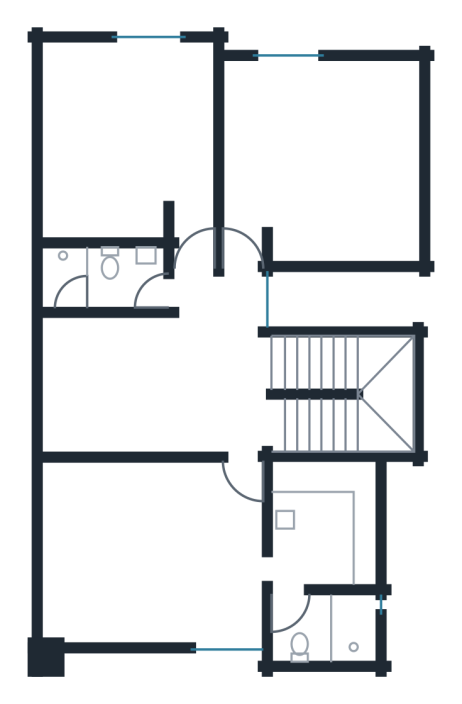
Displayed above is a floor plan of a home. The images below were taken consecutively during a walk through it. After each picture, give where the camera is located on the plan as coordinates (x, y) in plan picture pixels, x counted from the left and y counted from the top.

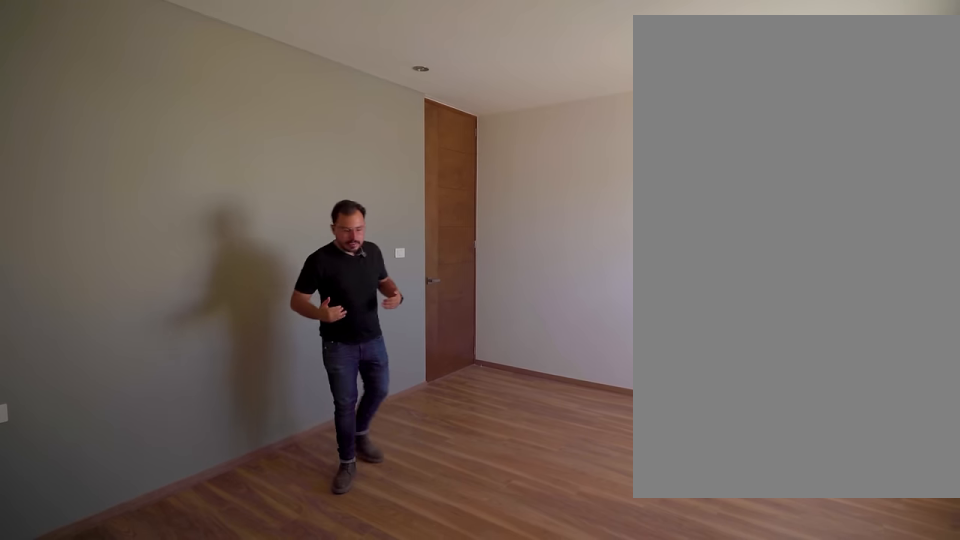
(69, 618)
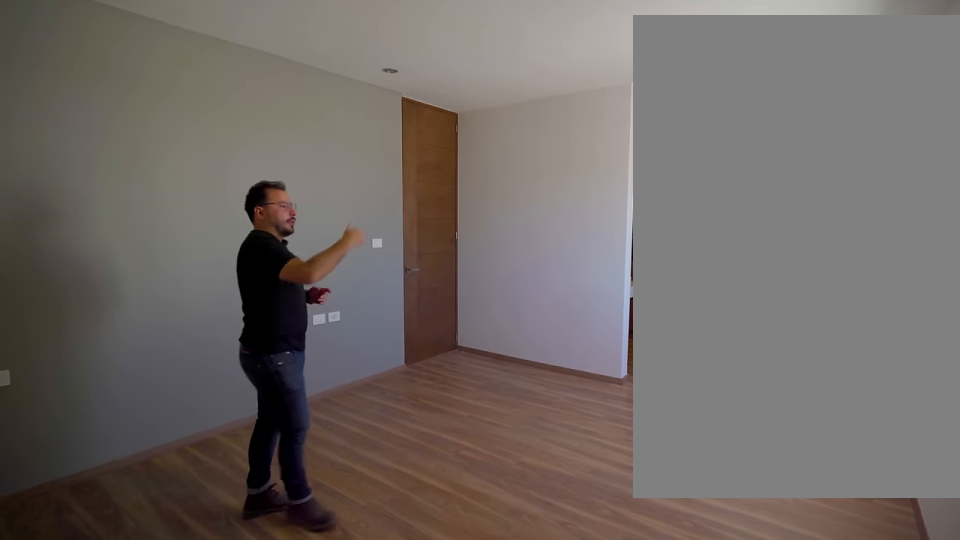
(66, 616)
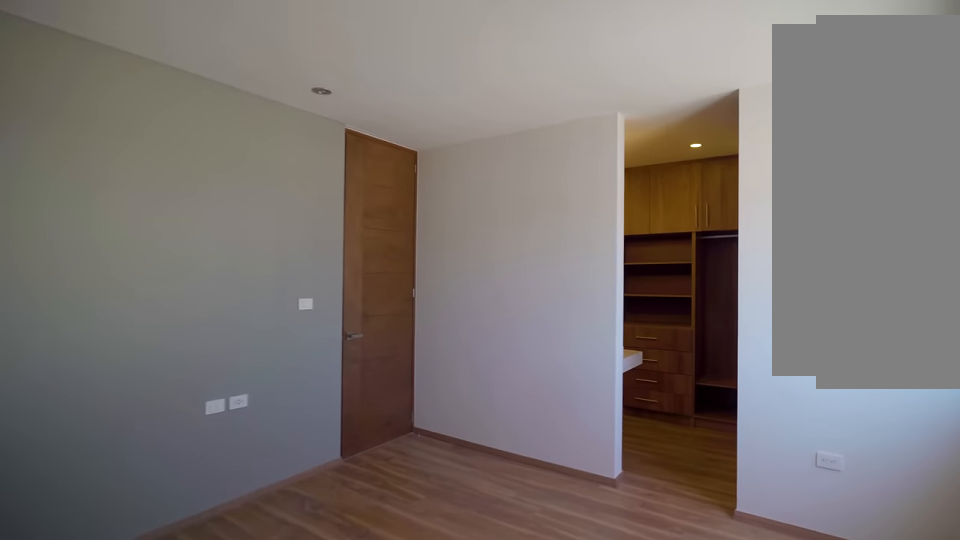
(66, 615)
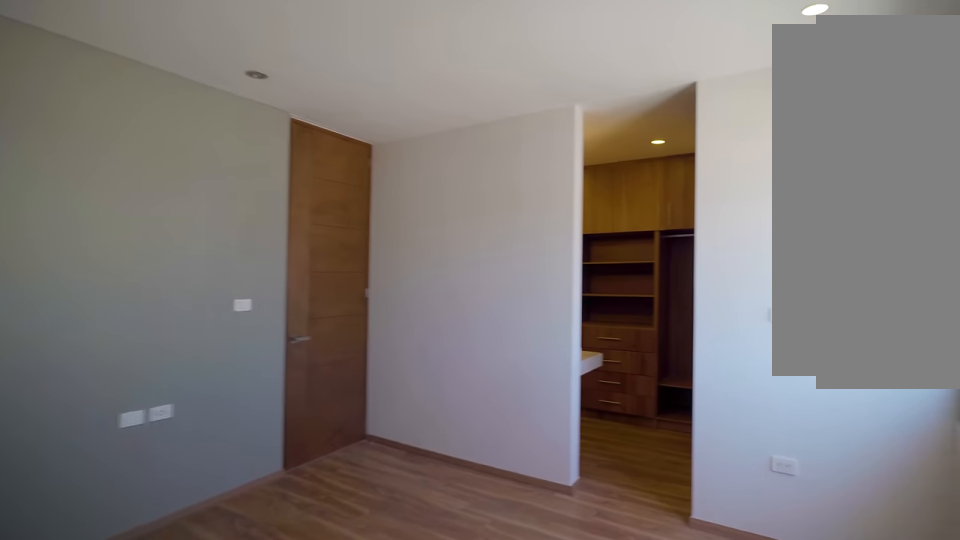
(76, 618)
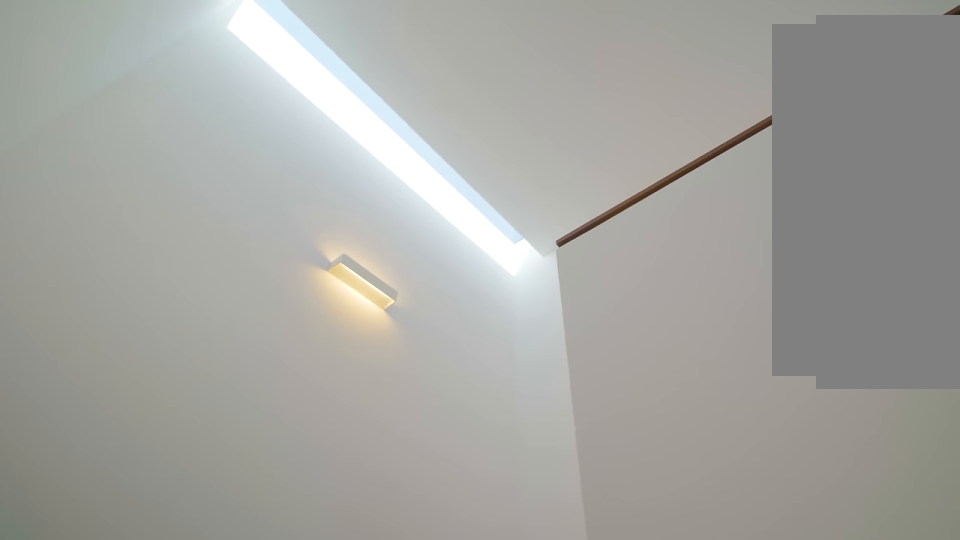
(363, 365)
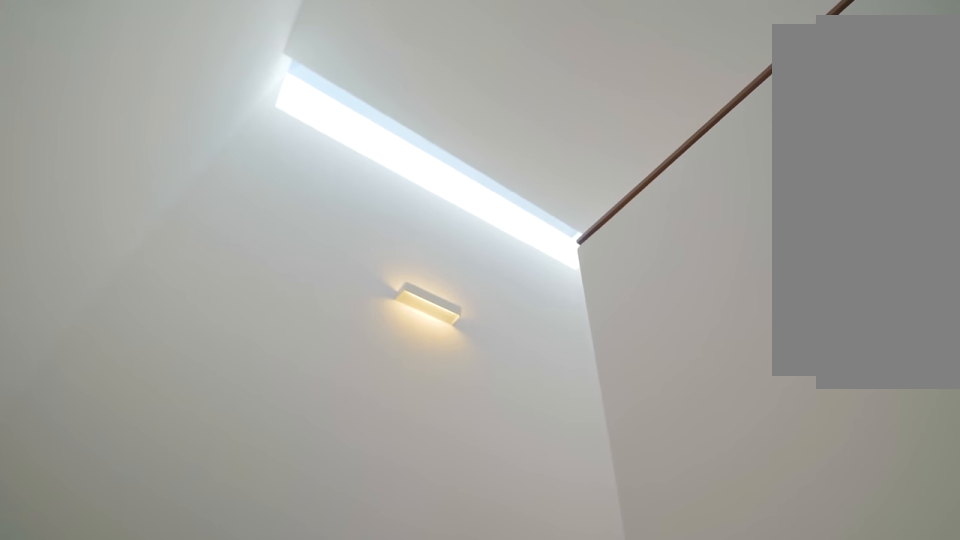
(339, 360)
